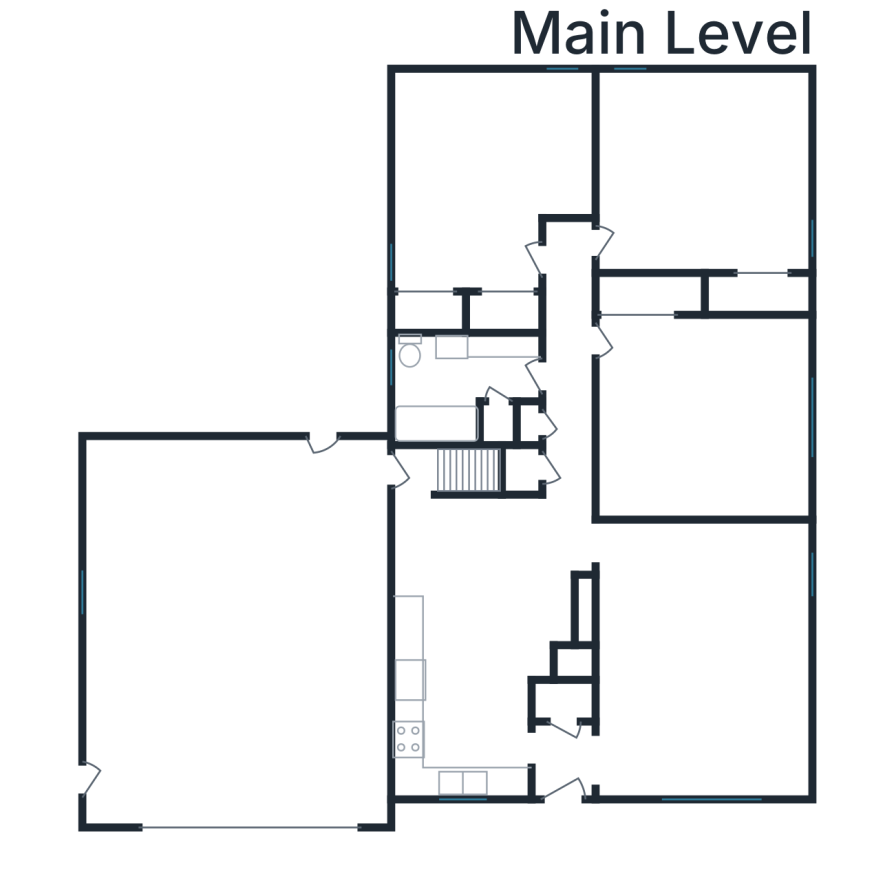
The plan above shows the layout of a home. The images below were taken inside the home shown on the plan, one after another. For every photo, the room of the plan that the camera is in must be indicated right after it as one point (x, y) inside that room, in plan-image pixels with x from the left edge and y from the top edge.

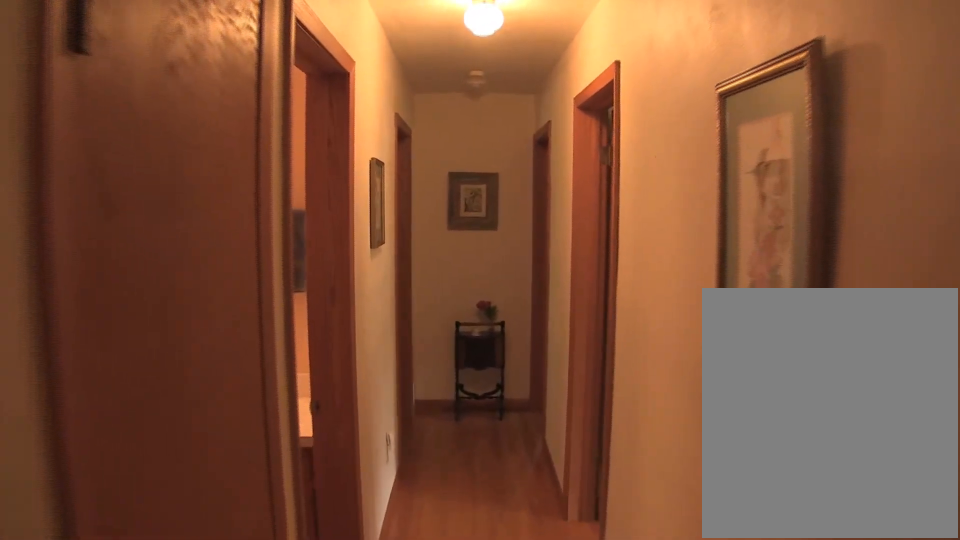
(569, 357)
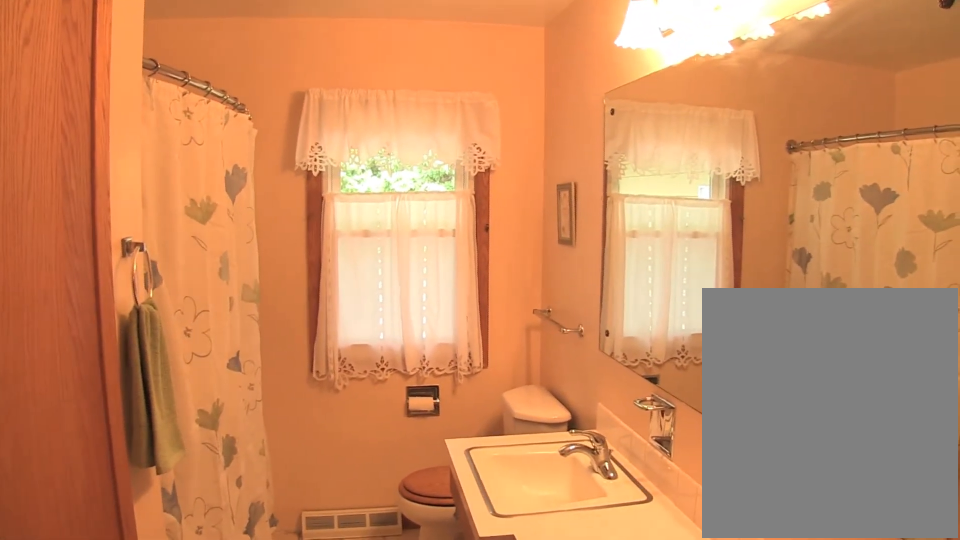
(459, 383)
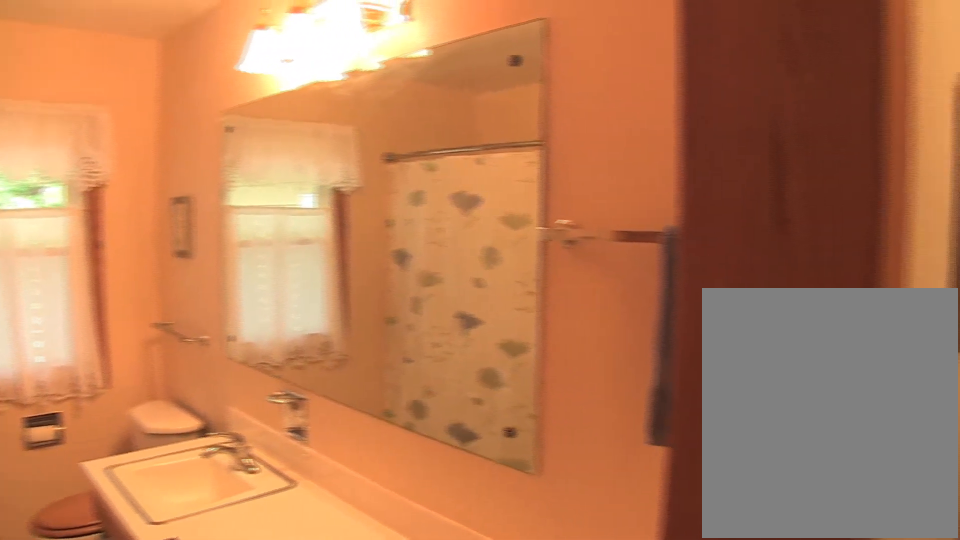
(459, 383)
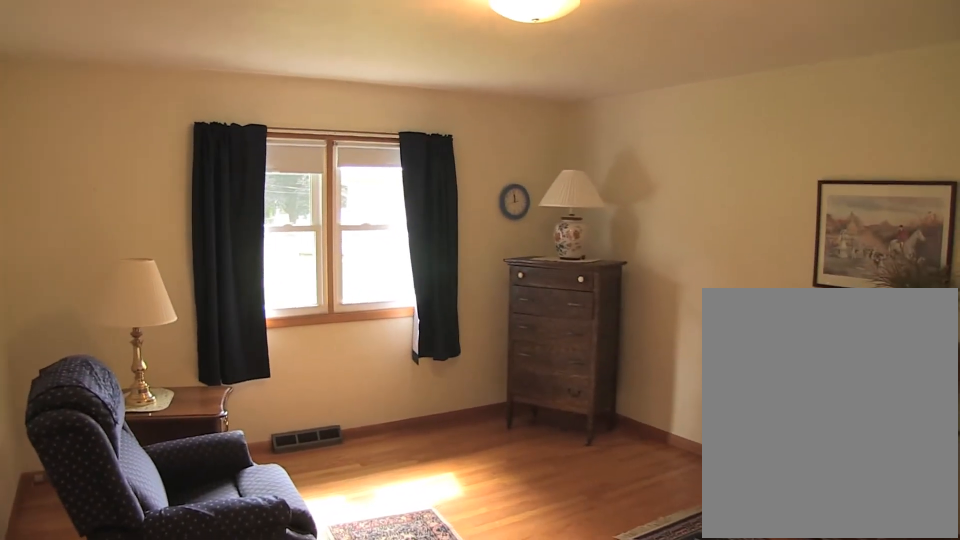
(699, 419)
